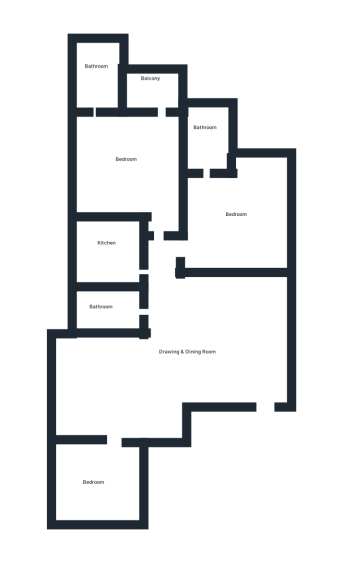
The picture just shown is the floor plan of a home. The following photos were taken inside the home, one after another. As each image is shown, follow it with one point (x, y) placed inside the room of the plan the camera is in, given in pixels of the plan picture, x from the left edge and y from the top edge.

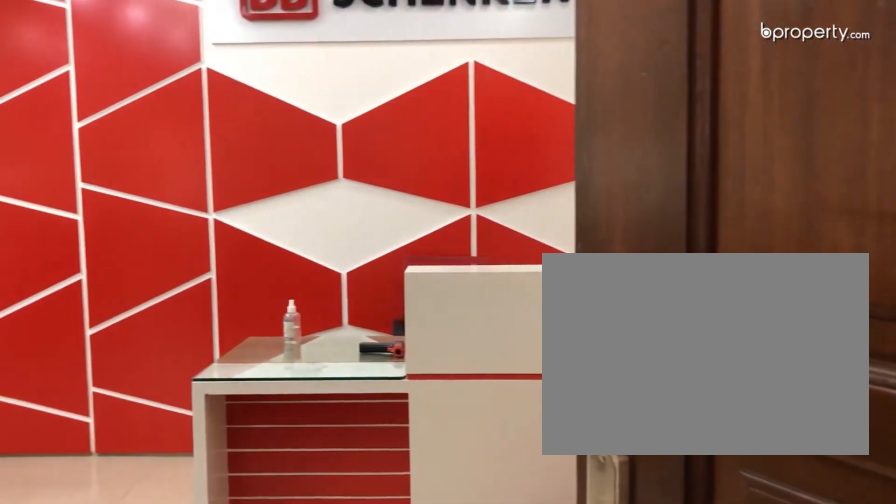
(236, 353)
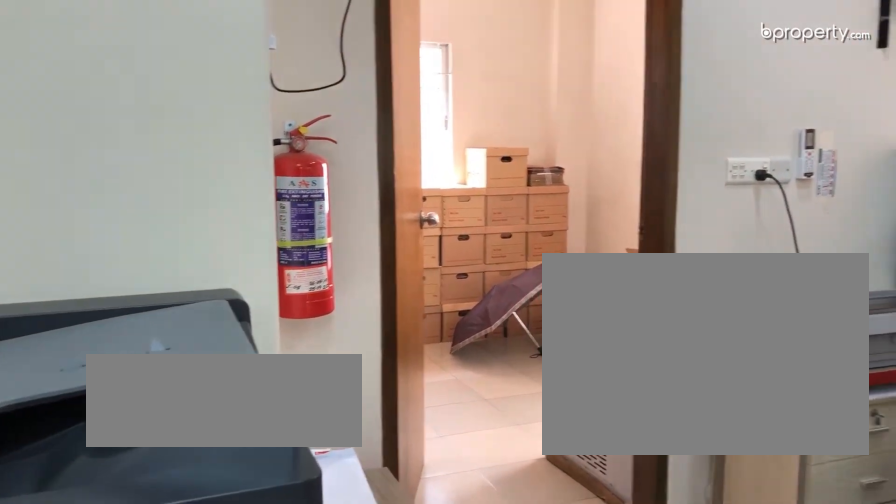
(191, 342)
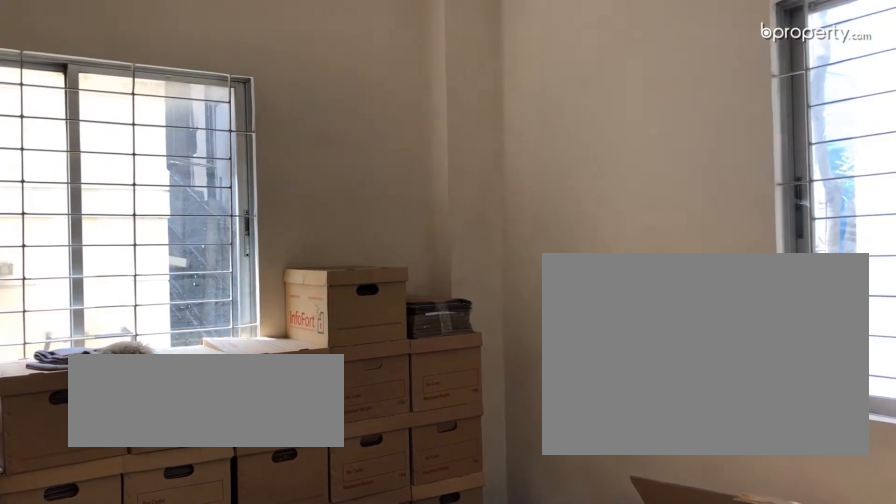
(103, 481)
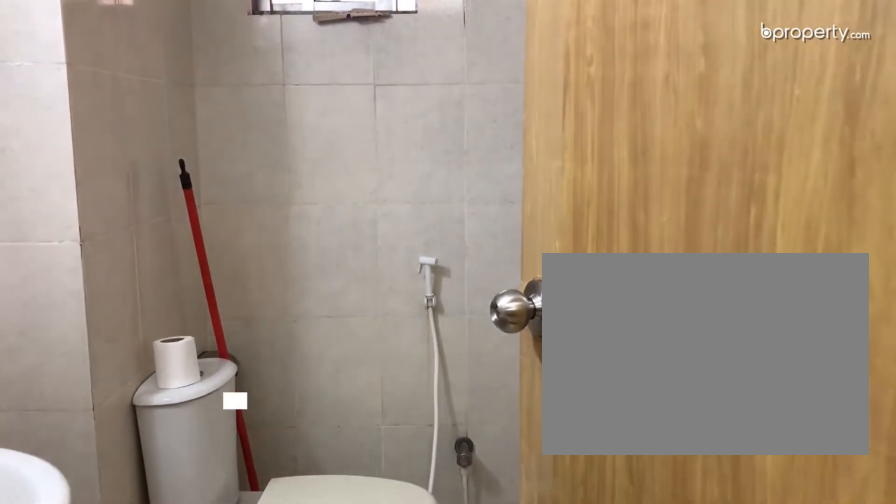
(158, 307)
